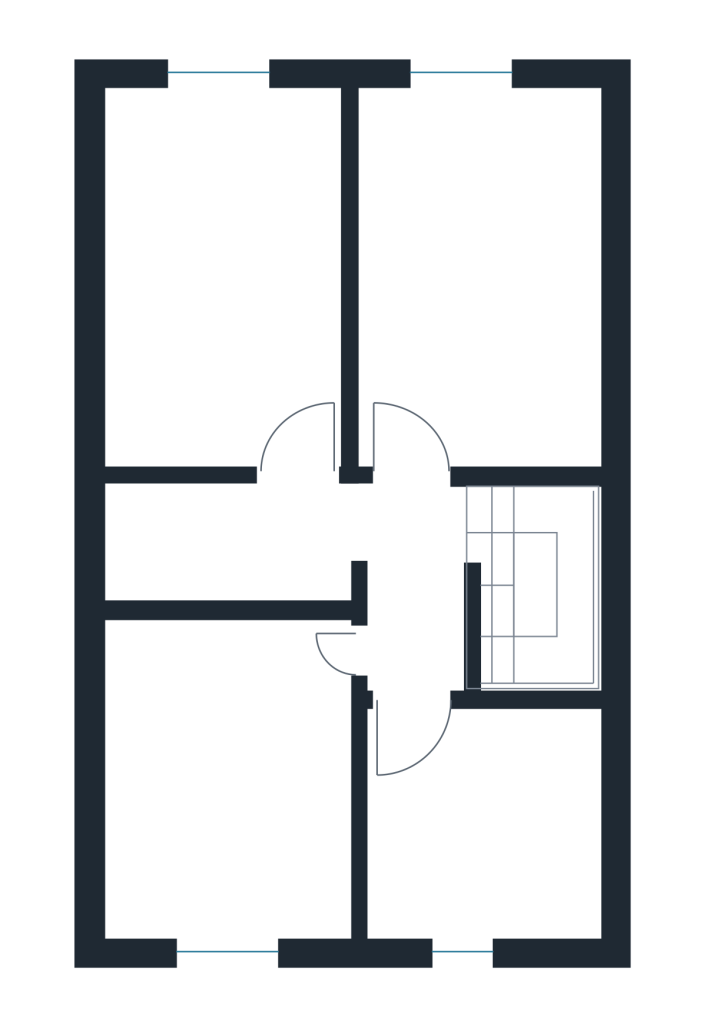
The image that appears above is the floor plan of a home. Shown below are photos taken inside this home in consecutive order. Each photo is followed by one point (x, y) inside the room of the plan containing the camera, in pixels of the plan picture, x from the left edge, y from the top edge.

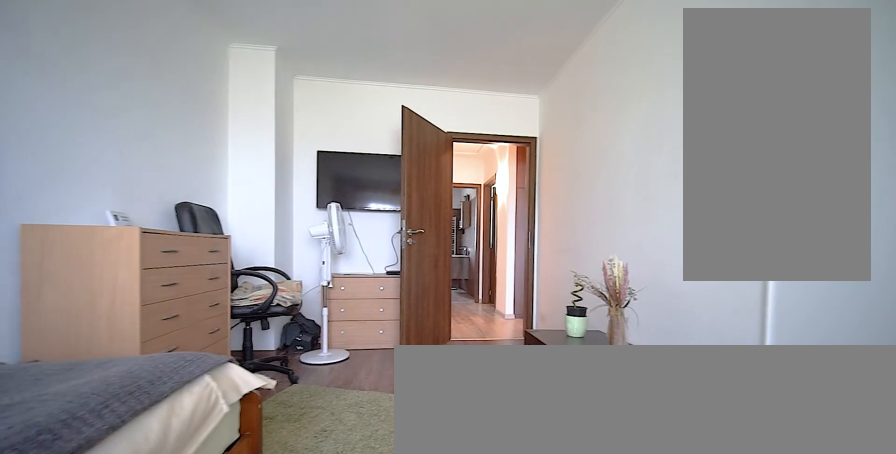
(487, 271)
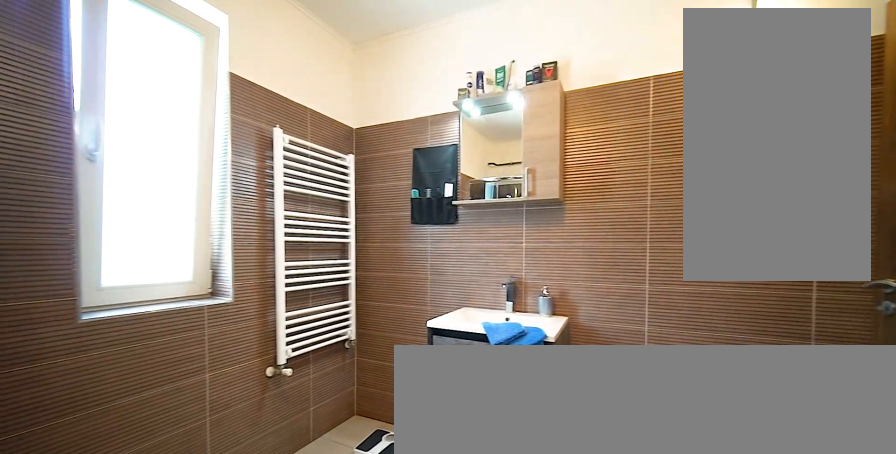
(485, 810)
